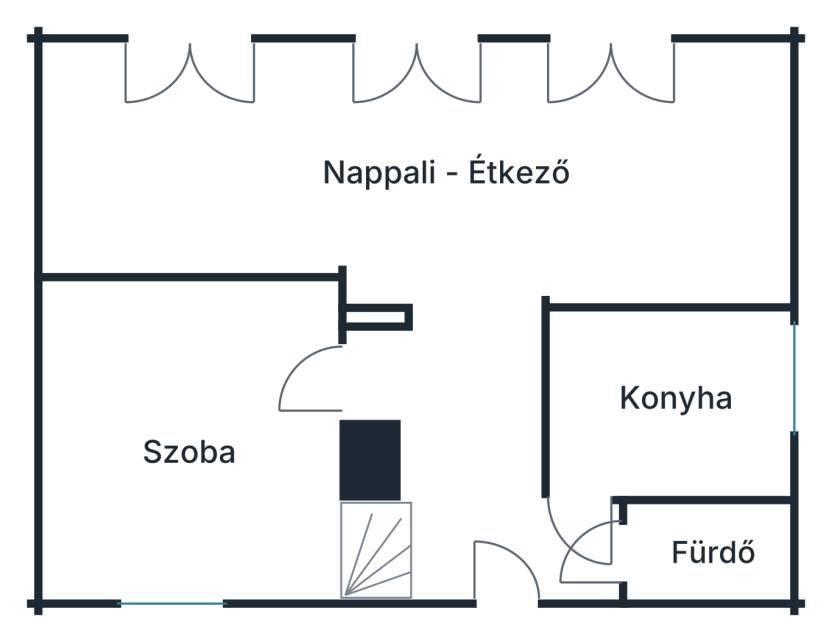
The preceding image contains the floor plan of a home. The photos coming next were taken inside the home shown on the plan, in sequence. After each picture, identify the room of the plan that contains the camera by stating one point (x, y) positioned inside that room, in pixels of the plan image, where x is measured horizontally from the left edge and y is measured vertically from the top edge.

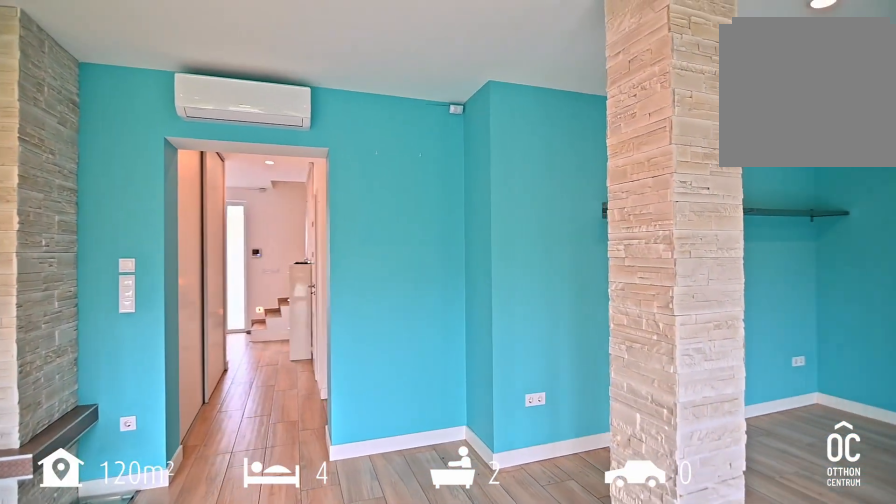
(441, 174)
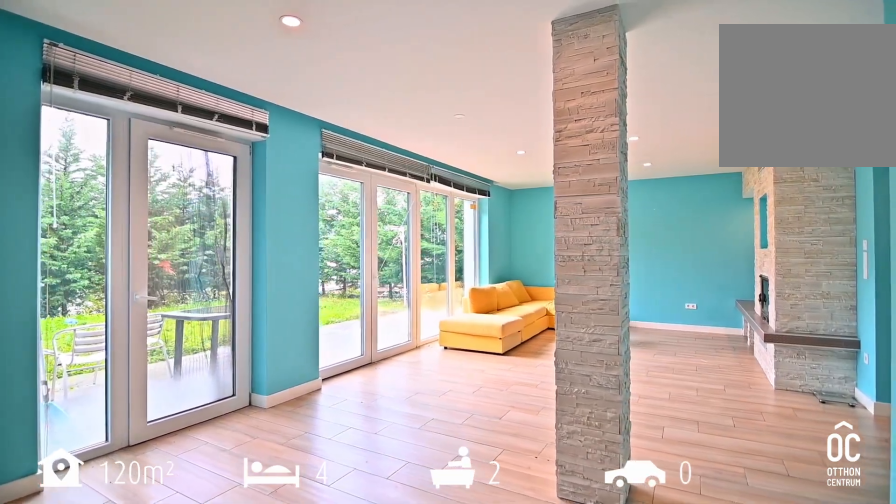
(441, 174)
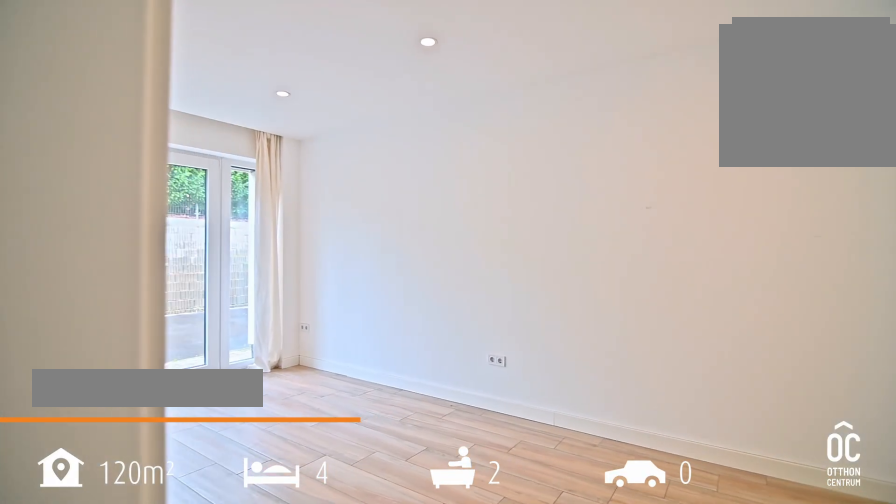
(188, 443)
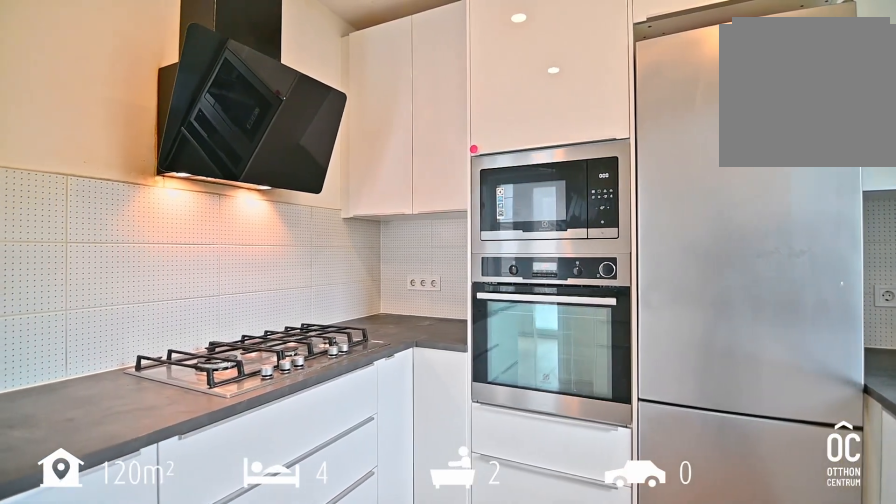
(672, 403)
